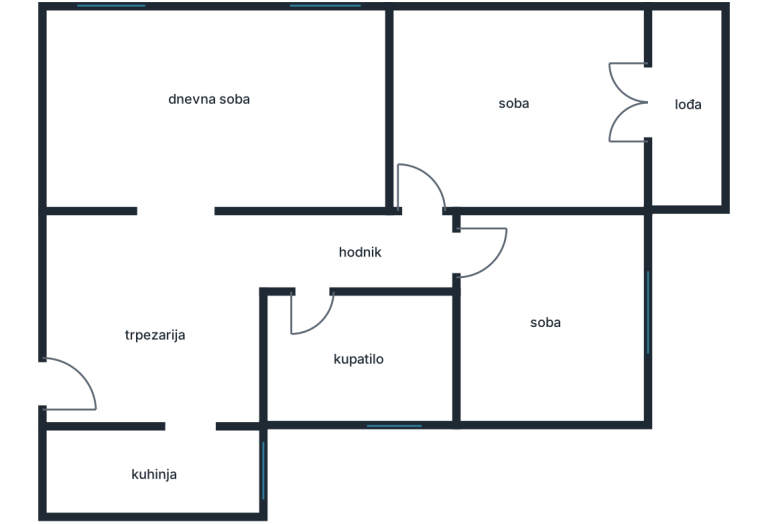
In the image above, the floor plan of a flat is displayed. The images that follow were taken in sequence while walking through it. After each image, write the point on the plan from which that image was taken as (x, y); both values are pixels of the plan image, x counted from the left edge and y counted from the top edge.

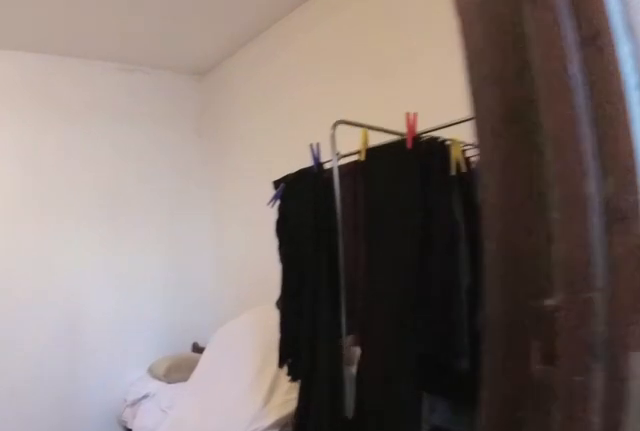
(637, 106)
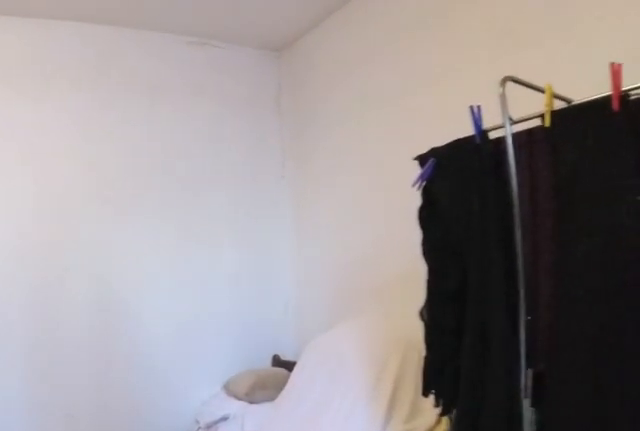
(598, 107)
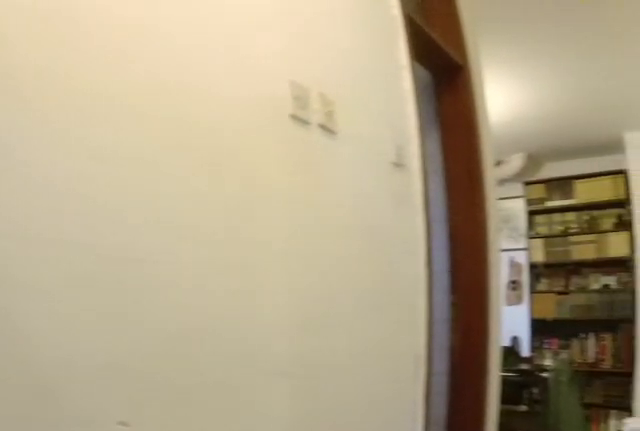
(440, 223)
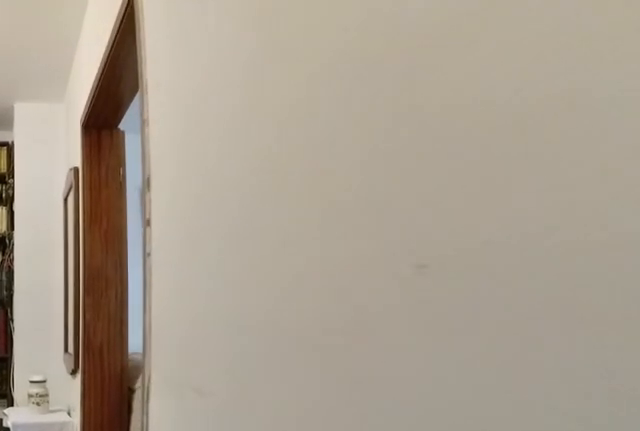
(346, 248)
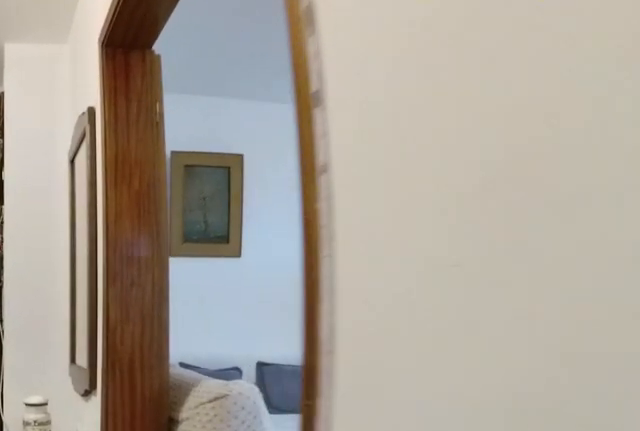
(285, 248)
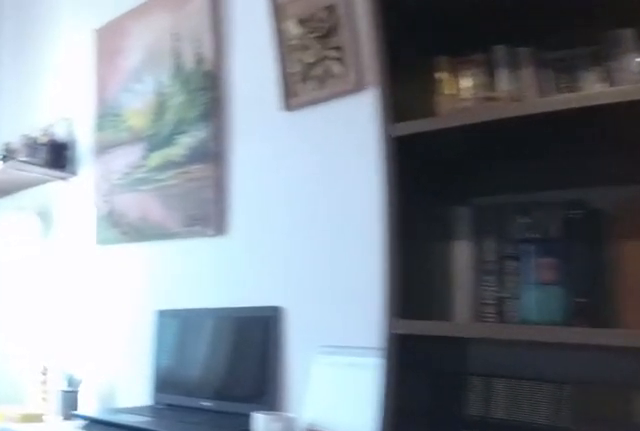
(310, 186)
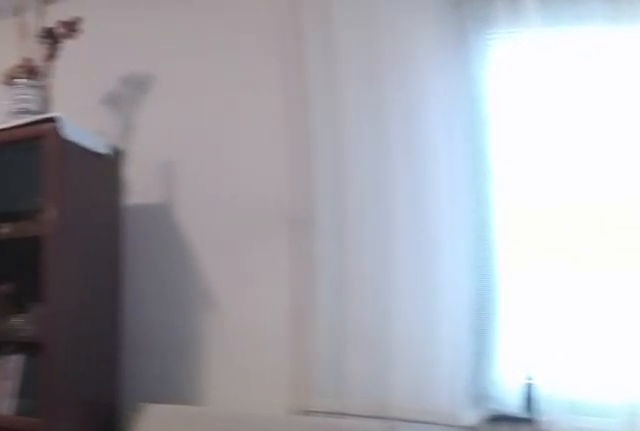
(323, 174)
